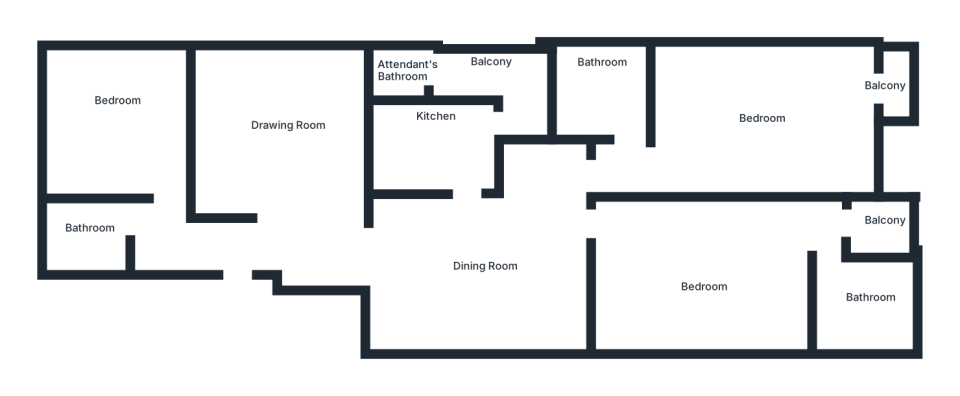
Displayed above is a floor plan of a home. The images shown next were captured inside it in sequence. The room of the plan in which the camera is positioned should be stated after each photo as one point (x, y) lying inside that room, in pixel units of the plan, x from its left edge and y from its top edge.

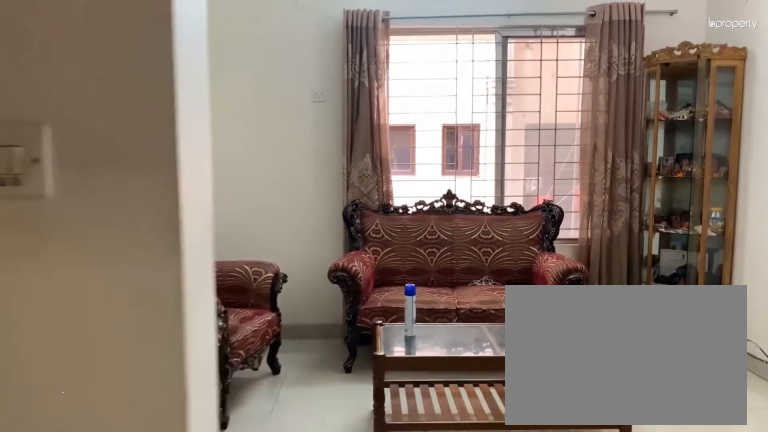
(274, 149)
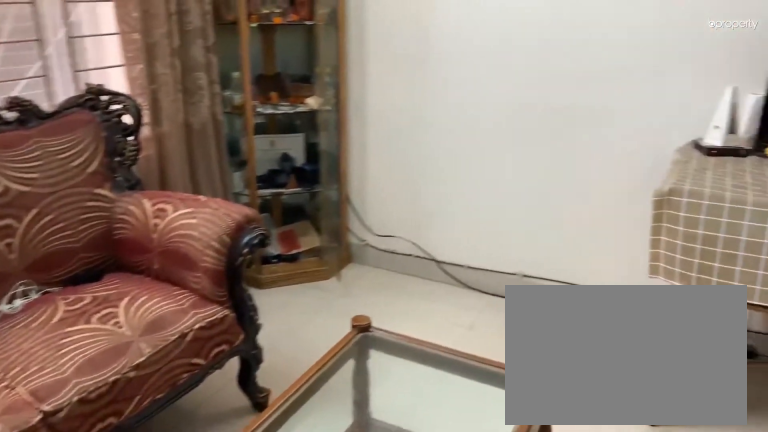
(281, 152)
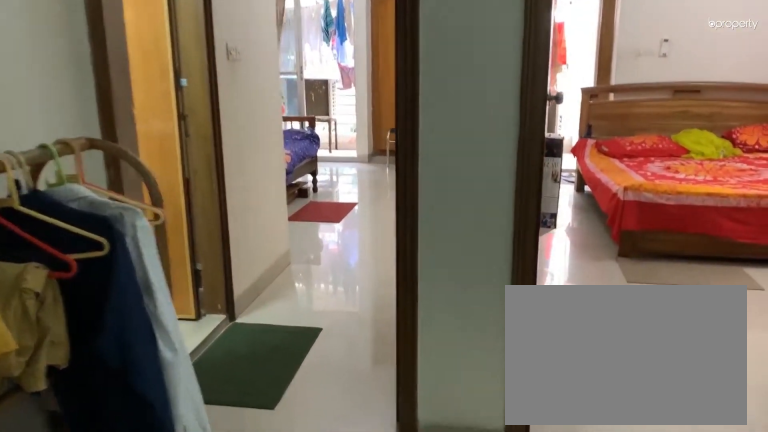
(480, 276)
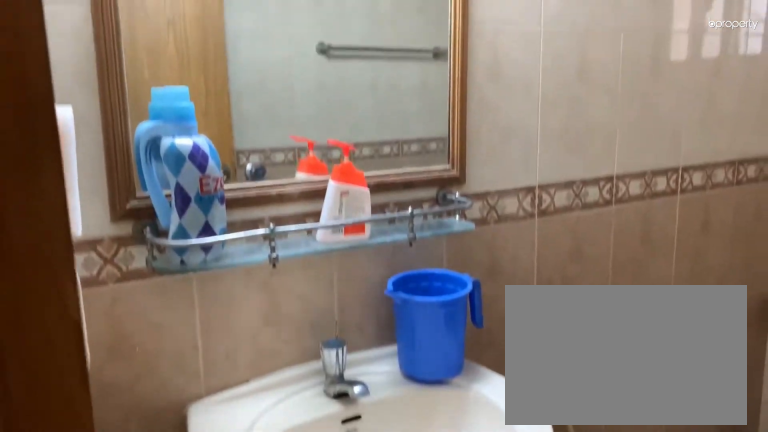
(88, 230)
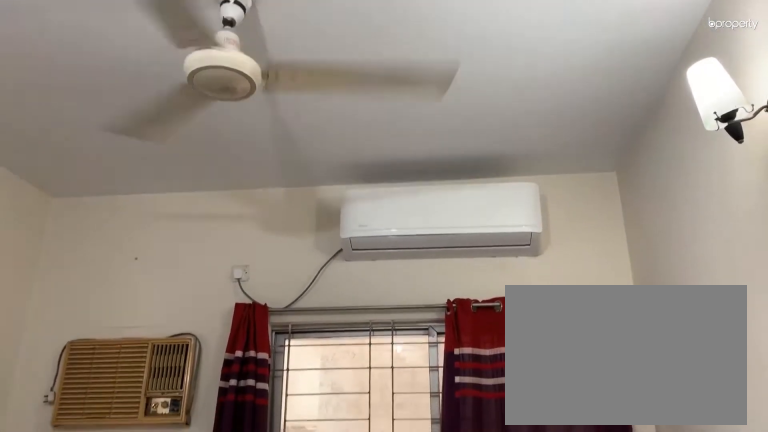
(128, 128)
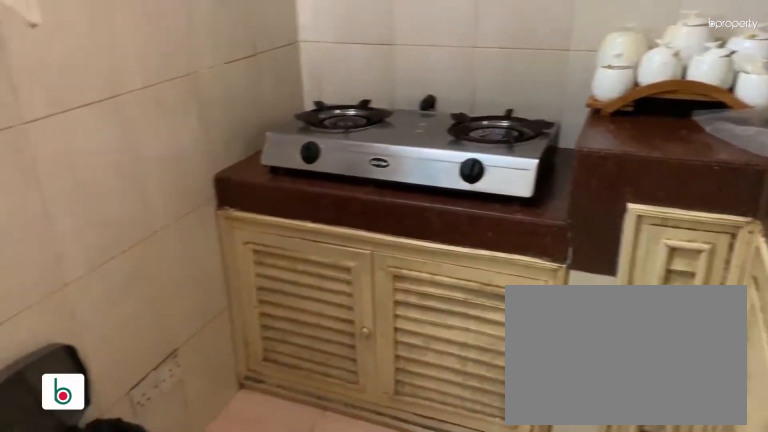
(450, 141)
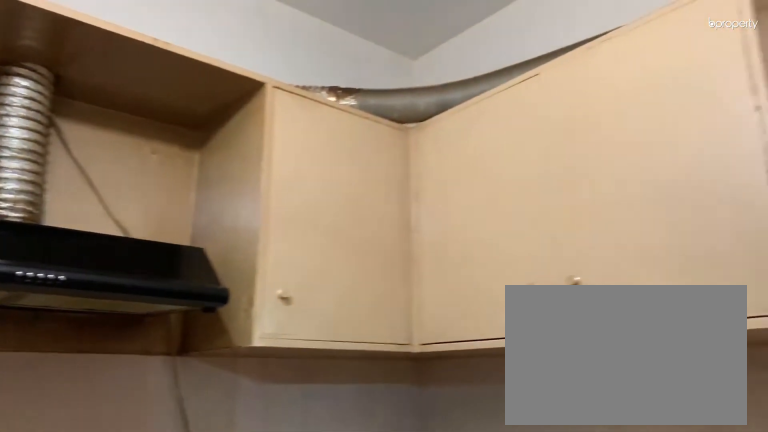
(450, 141)
